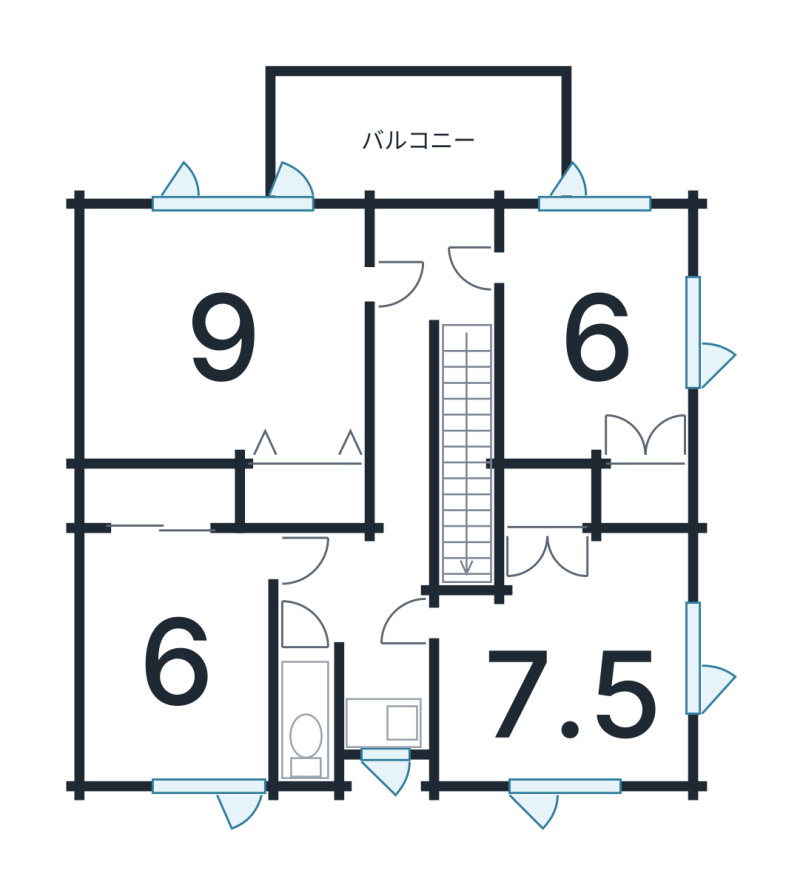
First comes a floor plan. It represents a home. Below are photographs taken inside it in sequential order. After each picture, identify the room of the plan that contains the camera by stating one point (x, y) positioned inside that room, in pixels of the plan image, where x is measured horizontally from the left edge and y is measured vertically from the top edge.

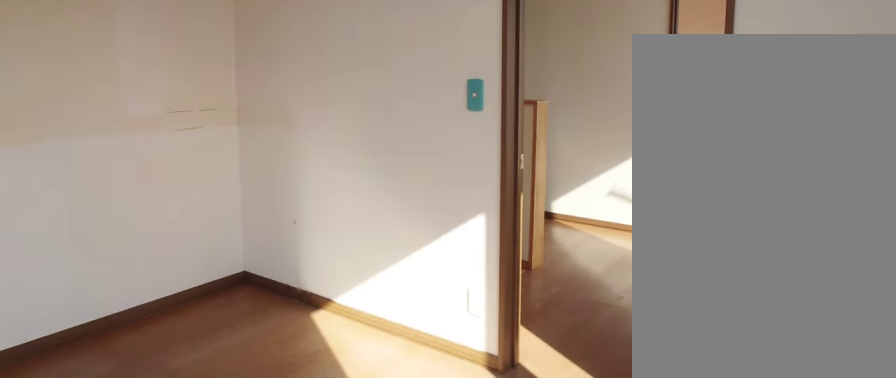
(593, 337)
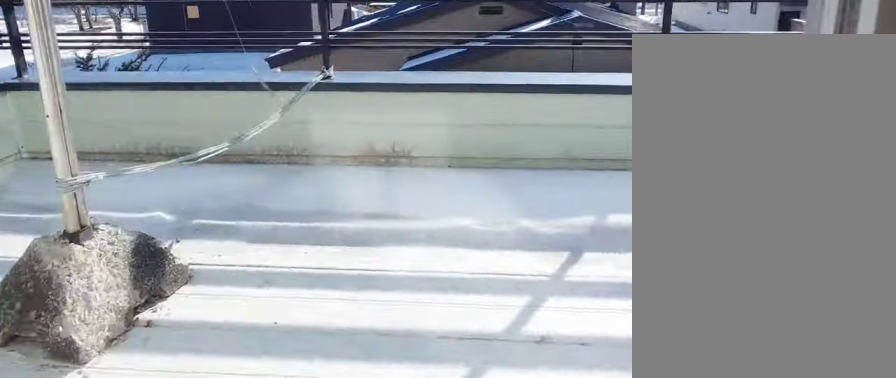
(434, 134)
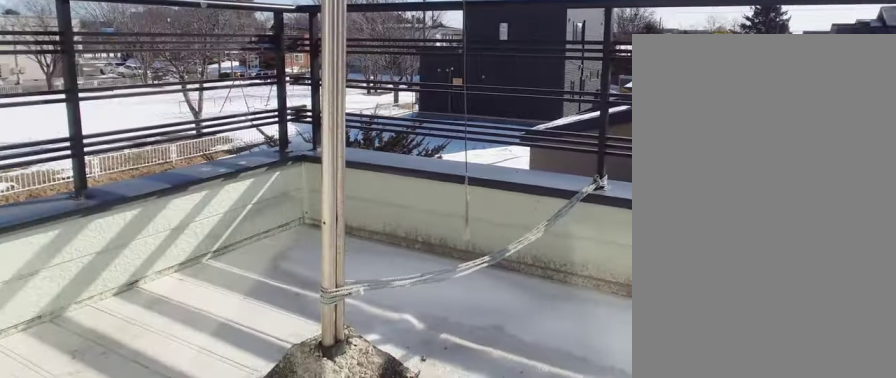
(434, 134)
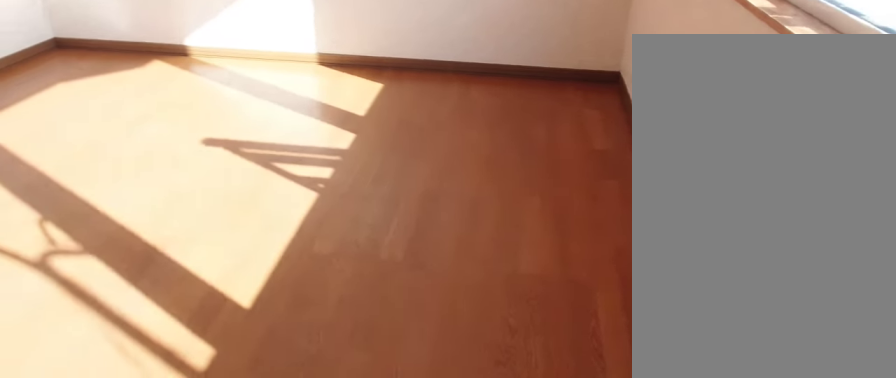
(224, 348)
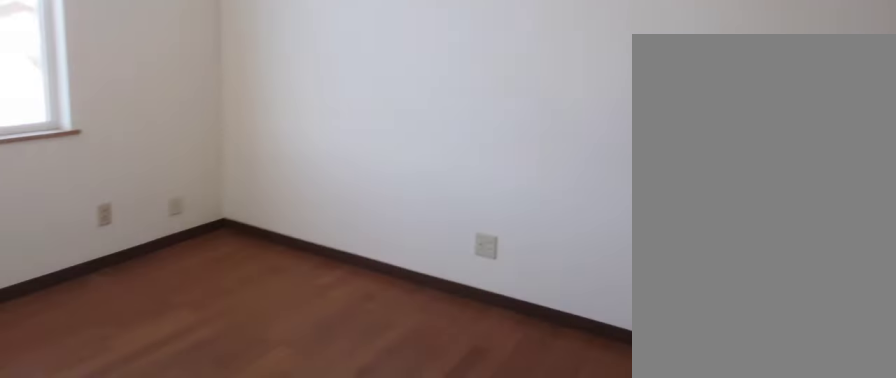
(168, 664)
